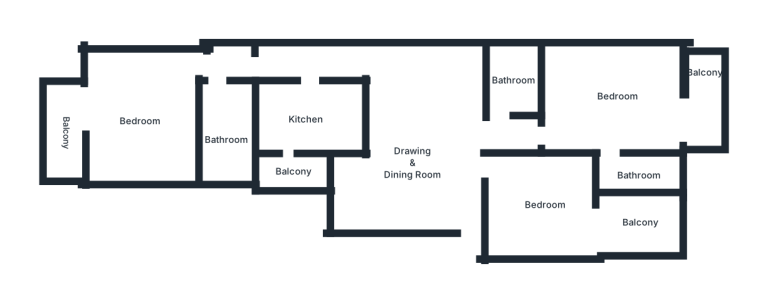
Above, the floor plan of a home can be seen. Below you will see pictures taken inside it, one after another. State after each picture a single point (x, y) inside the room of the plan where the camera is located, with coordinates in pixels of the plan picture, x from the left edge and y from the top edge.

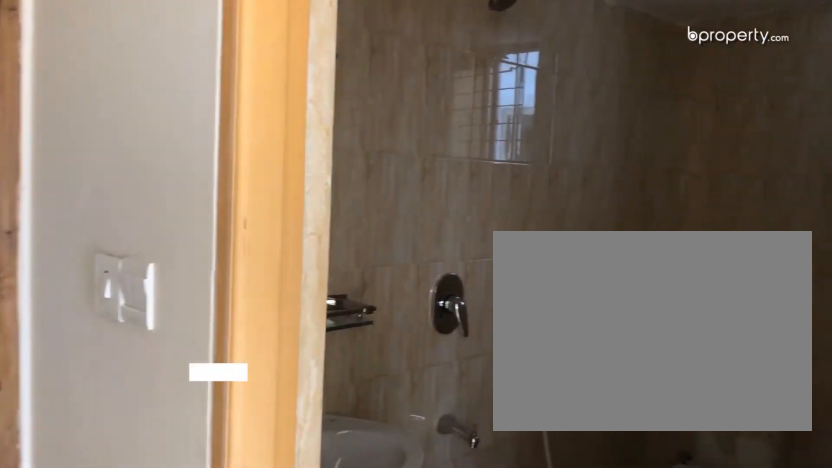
(229, 141)
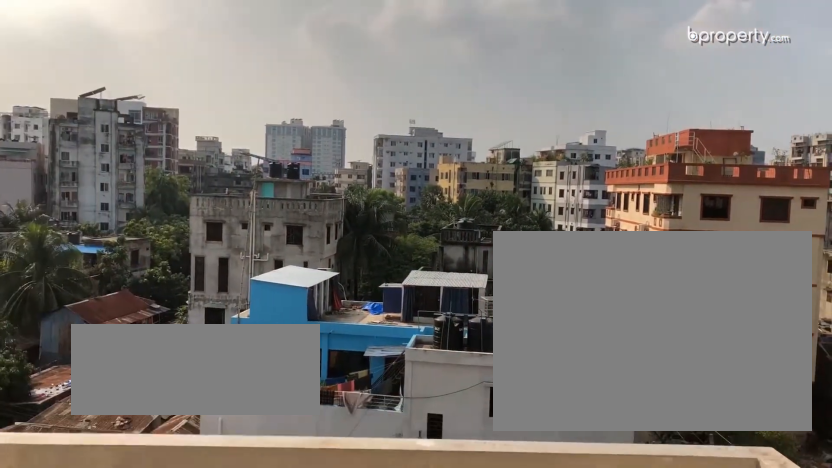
(61, 131)
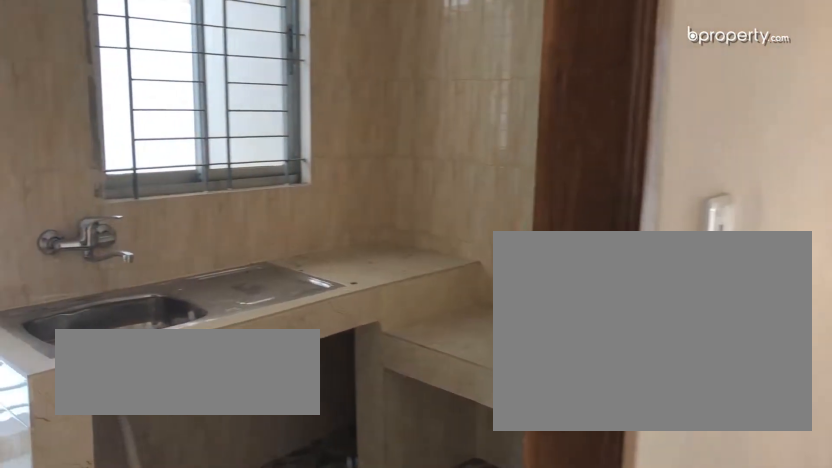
(304, 123)
